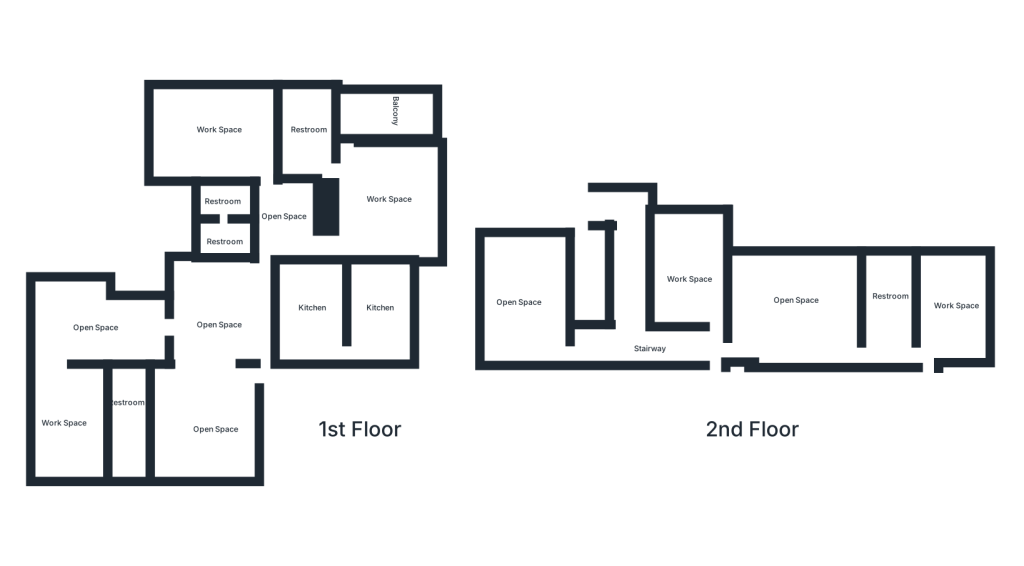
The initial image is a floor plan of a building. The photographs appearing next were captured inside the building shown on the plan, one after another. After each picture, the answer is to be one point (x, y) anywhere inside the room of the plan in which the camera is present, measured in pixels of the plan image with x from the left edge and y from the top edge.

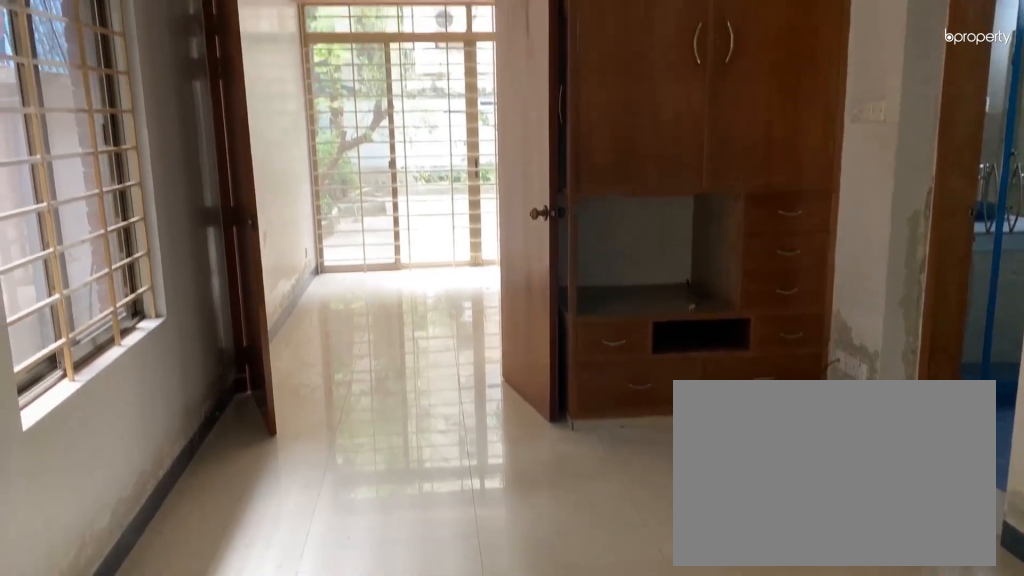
(70, 425)
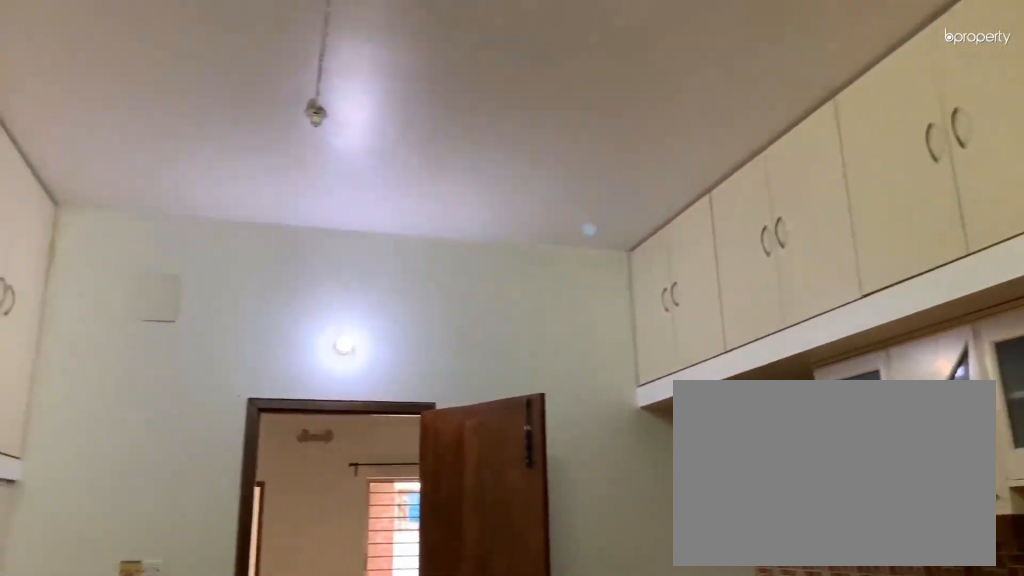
(310, 319)
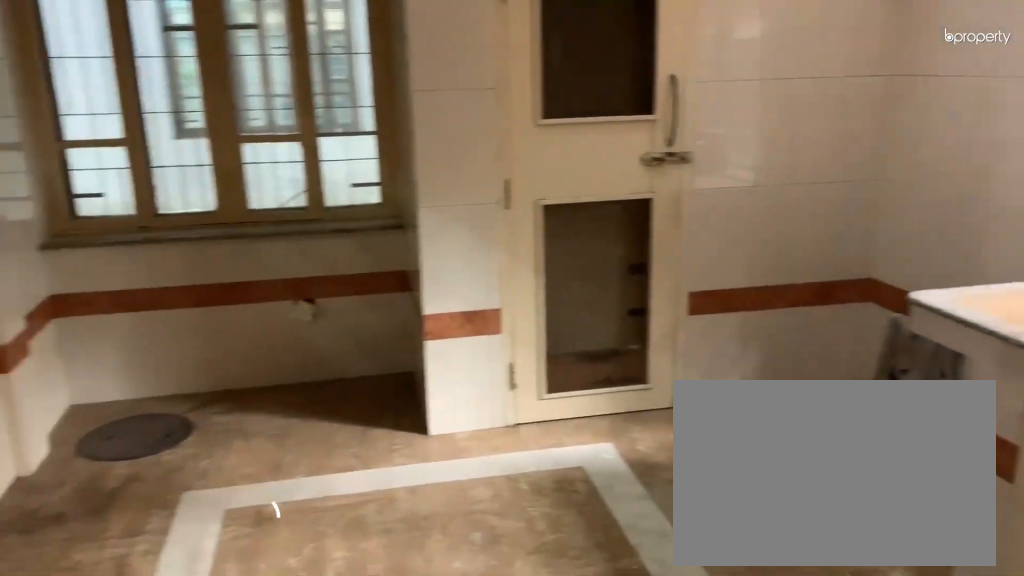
(382, 318)
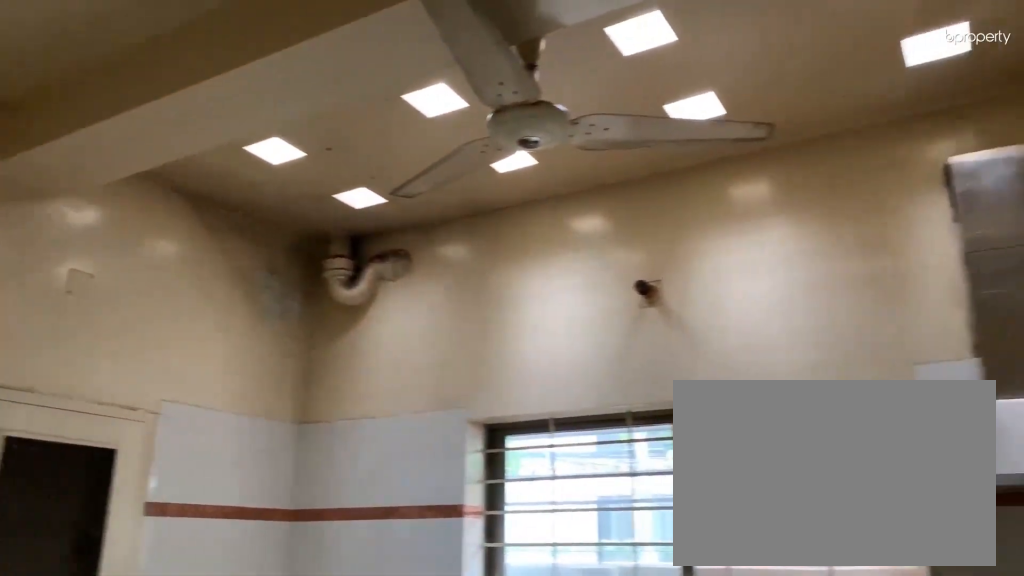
(382, 318)
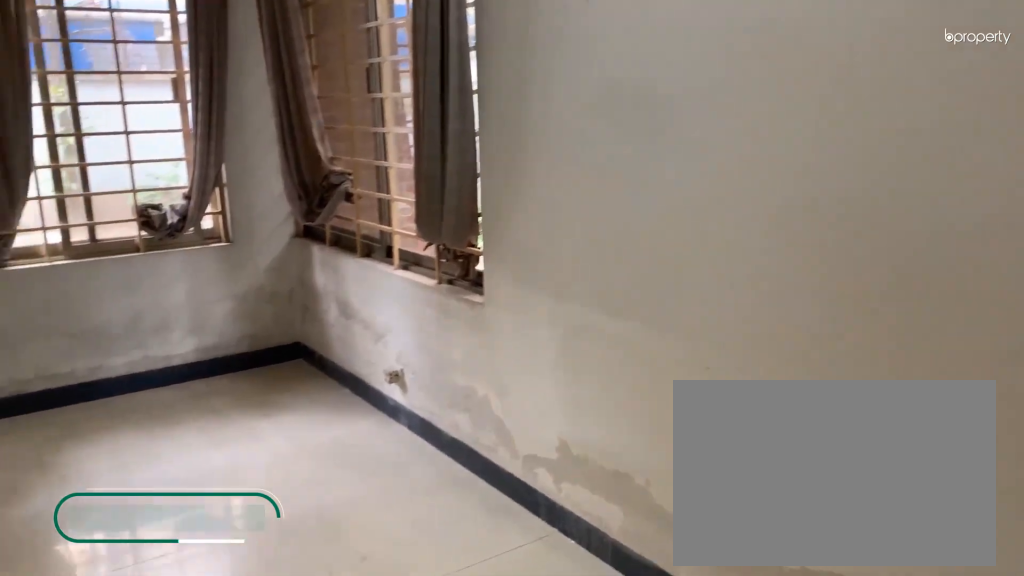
(219, 142)
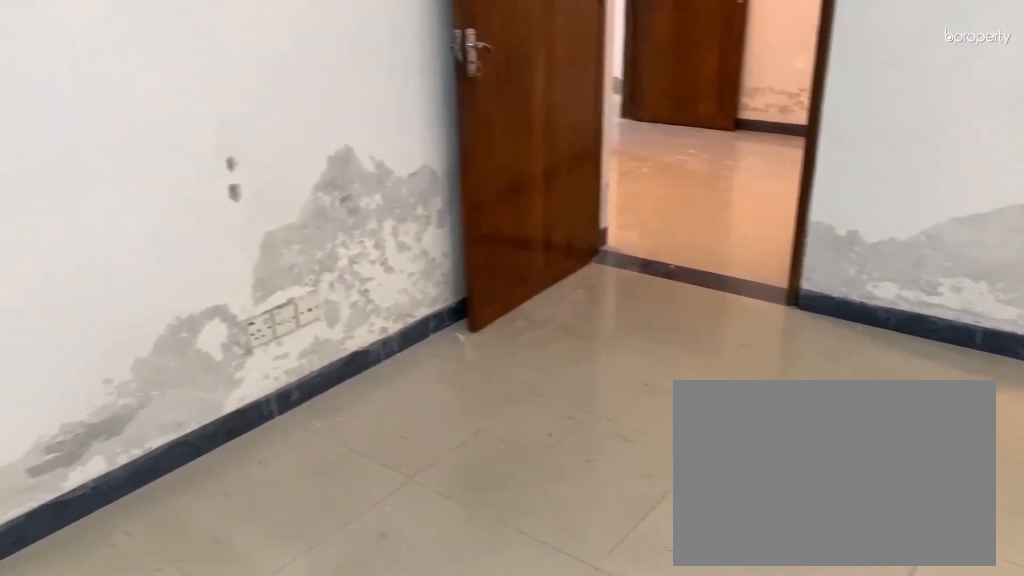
(219, 142)
